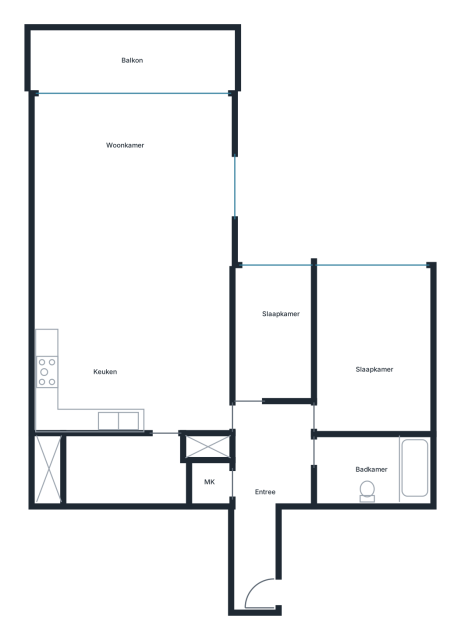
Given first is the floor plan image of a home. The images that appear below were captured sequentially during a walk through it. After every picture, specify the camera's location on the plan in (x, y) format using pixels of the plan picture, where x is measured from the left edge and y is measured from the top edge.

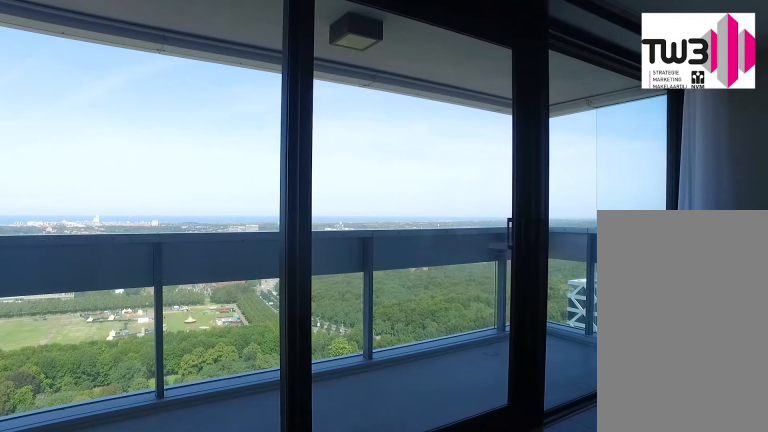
(76, 114)
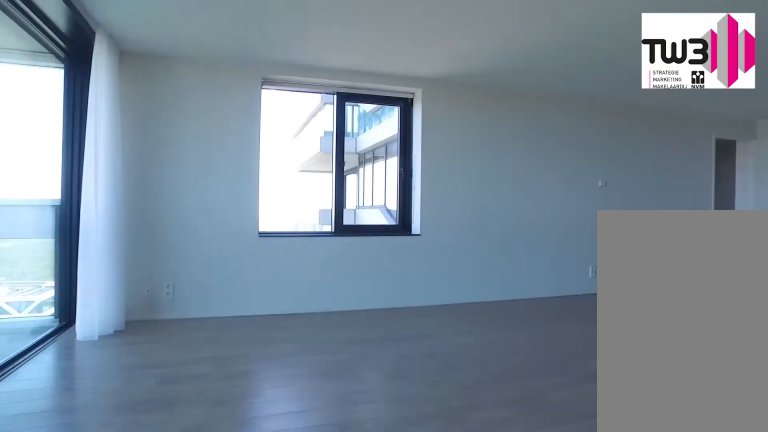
(107, 108)
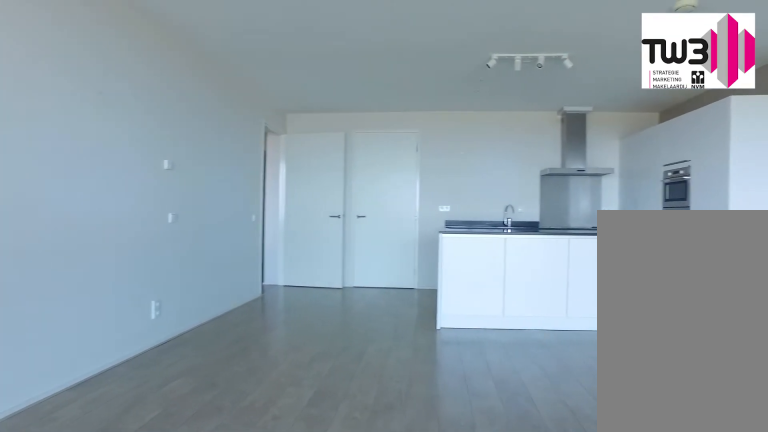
(136, 129)
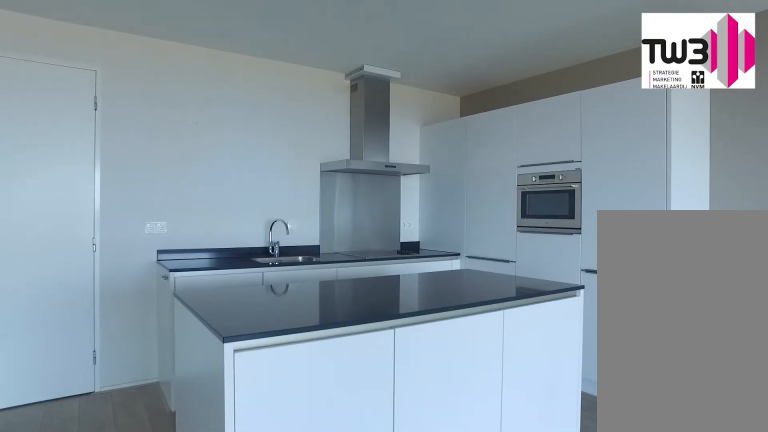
(183, 242)
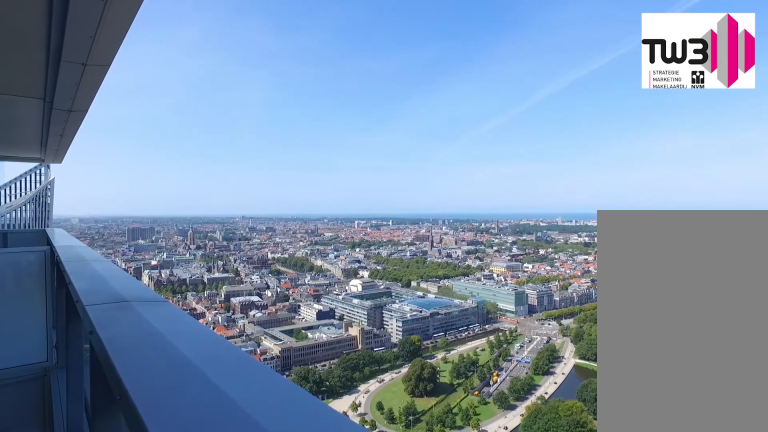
(181, 43)
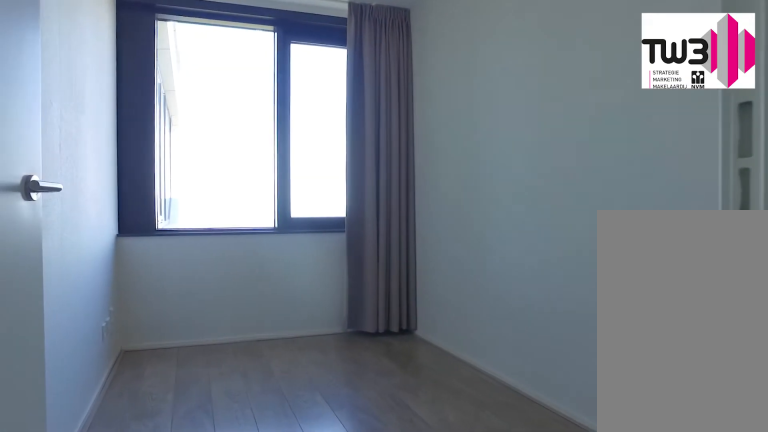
(252, 405)
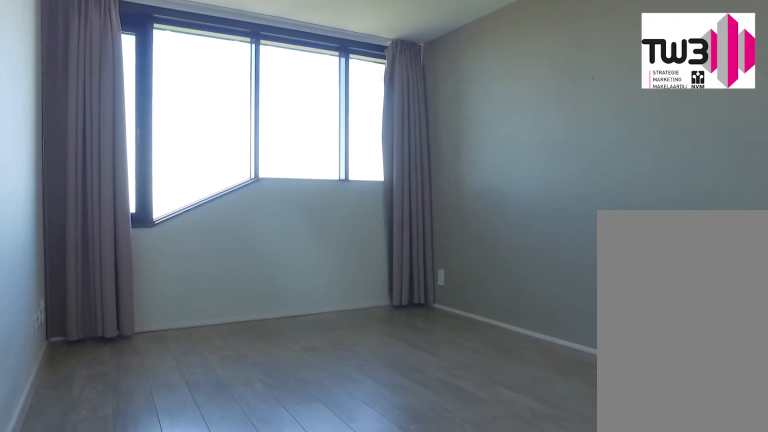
(325, 410)
